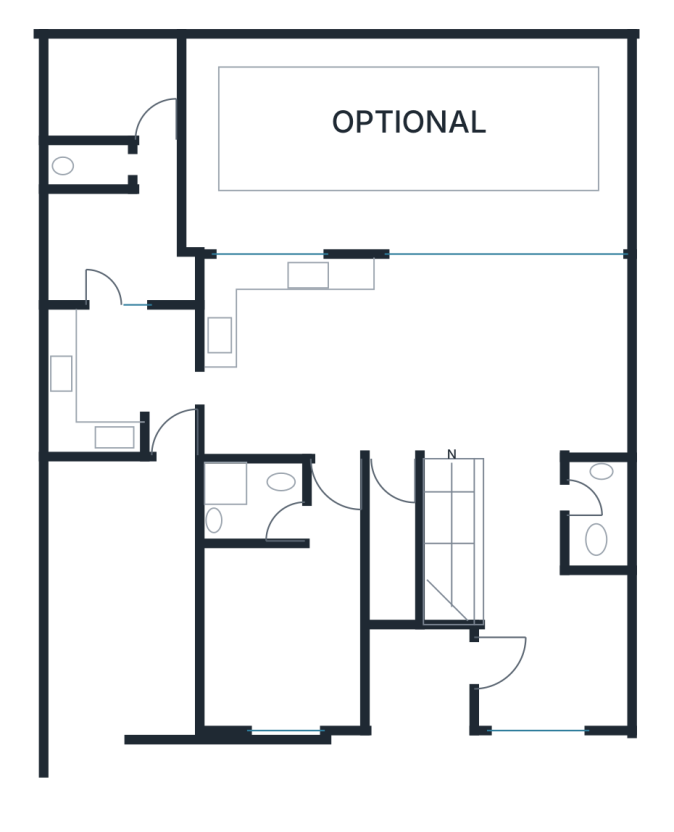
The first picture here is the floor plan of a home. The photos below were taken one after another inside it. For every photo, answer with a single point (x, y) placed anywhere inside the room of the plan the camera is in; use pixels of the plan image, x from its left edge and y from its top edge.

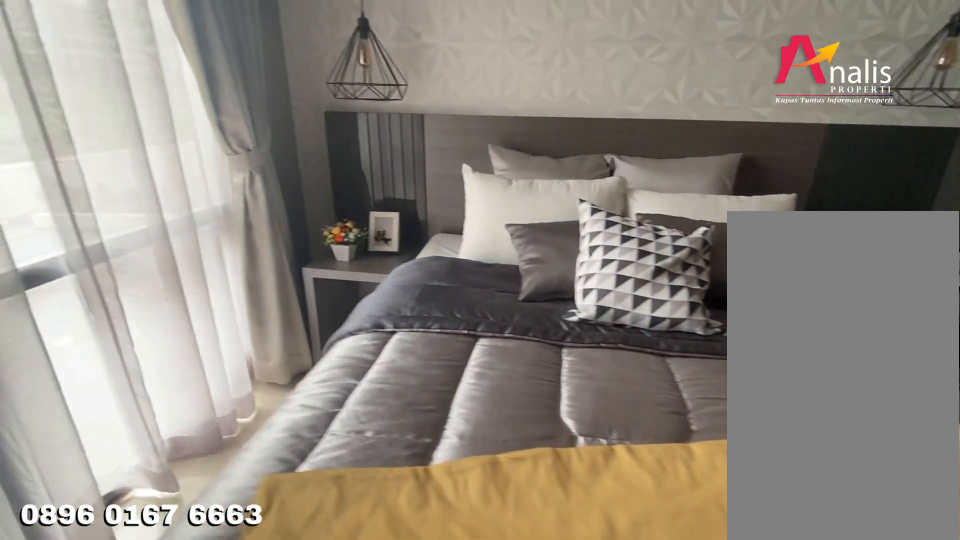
(282, 597)
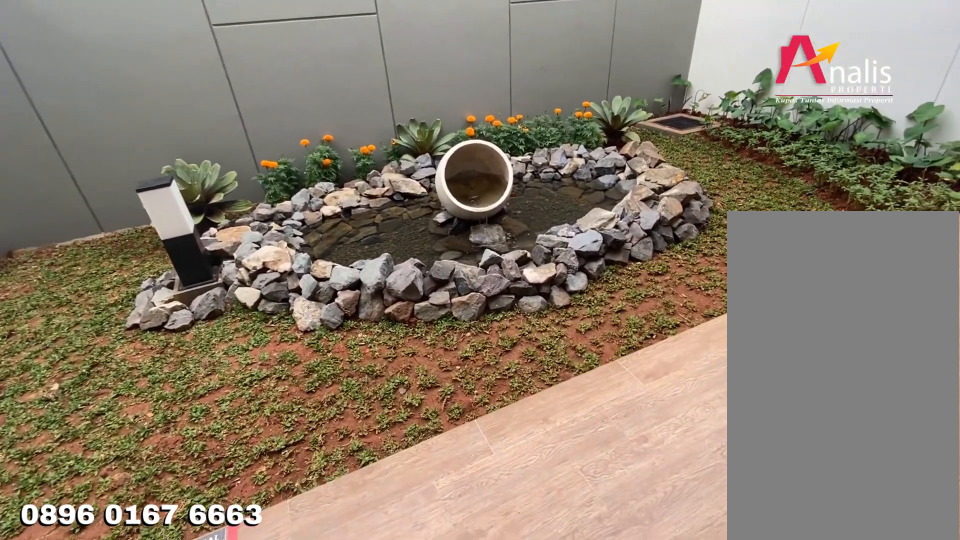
(407, 161)
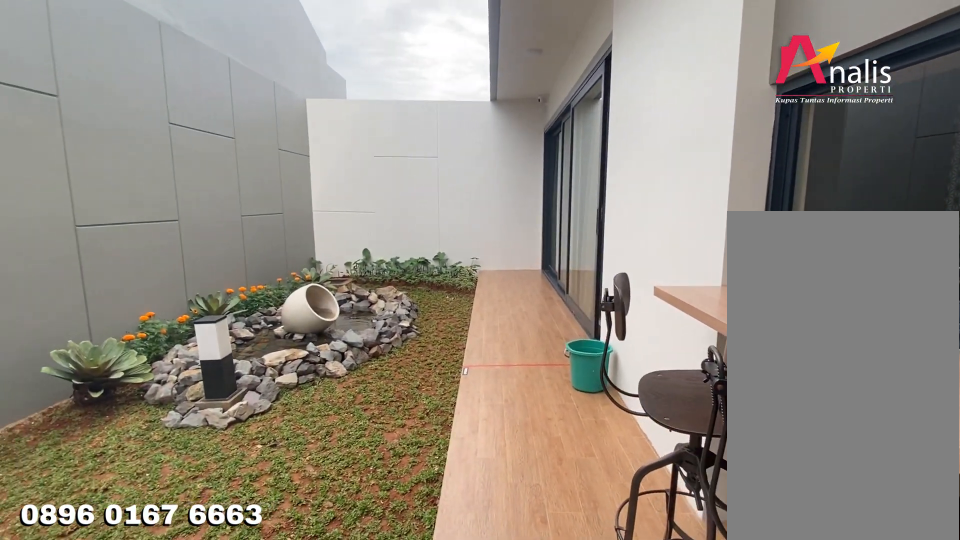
(413, 159)
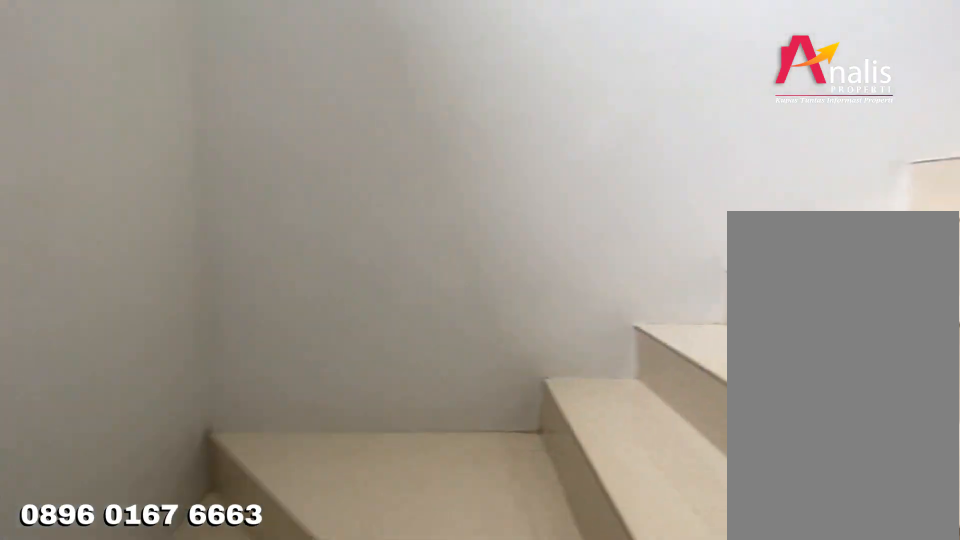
(450, 537)
